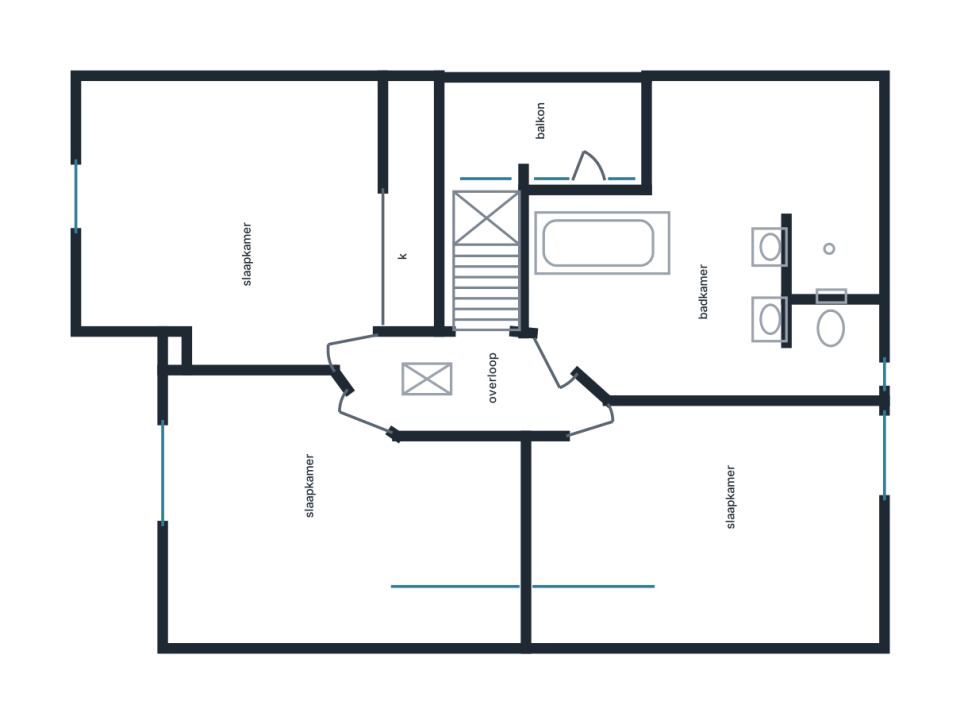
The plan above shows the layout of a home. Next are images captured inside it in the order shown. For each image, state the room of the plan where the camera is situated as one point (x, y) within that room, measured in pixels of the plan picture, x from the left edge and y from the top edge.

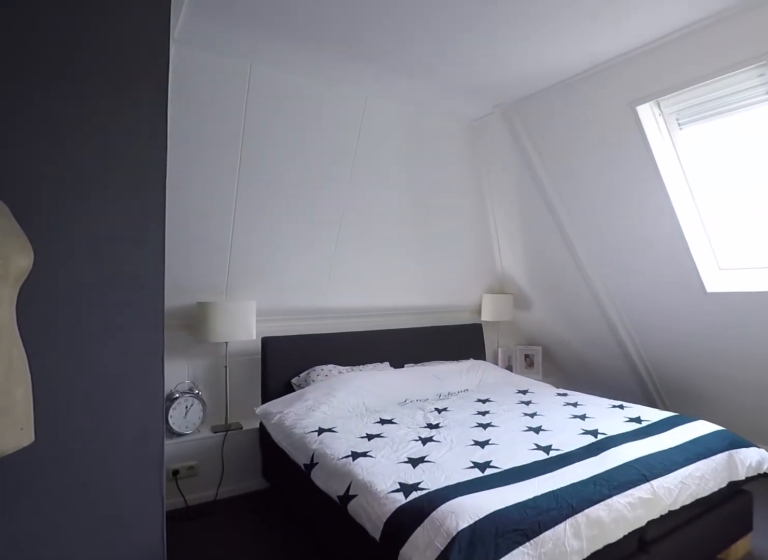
(250, 258)
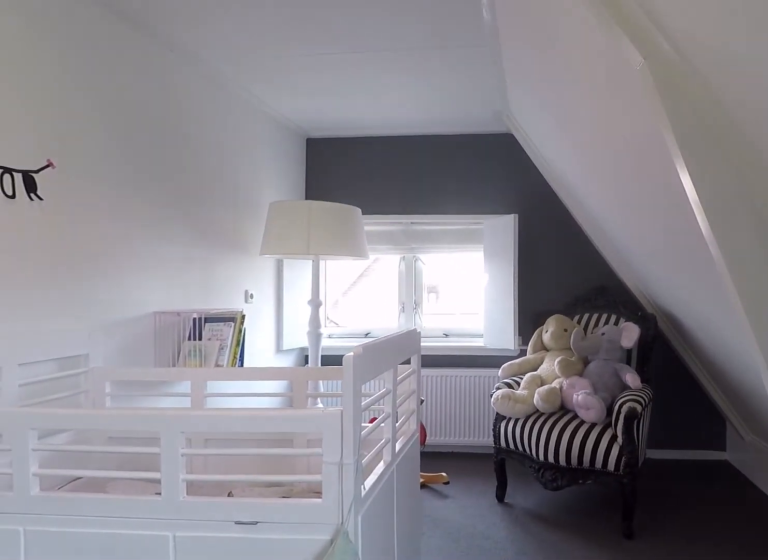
(715, 488)
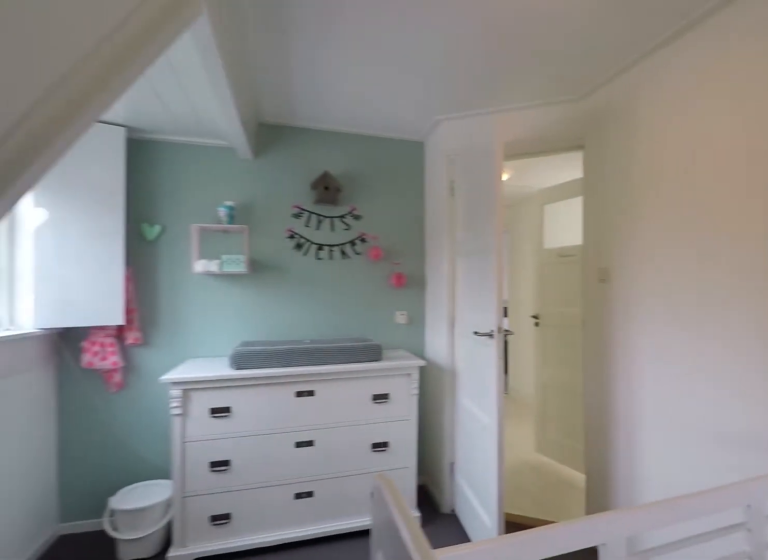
(715, 488)
